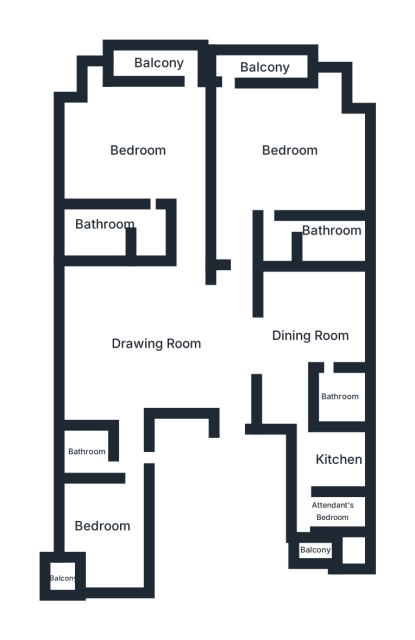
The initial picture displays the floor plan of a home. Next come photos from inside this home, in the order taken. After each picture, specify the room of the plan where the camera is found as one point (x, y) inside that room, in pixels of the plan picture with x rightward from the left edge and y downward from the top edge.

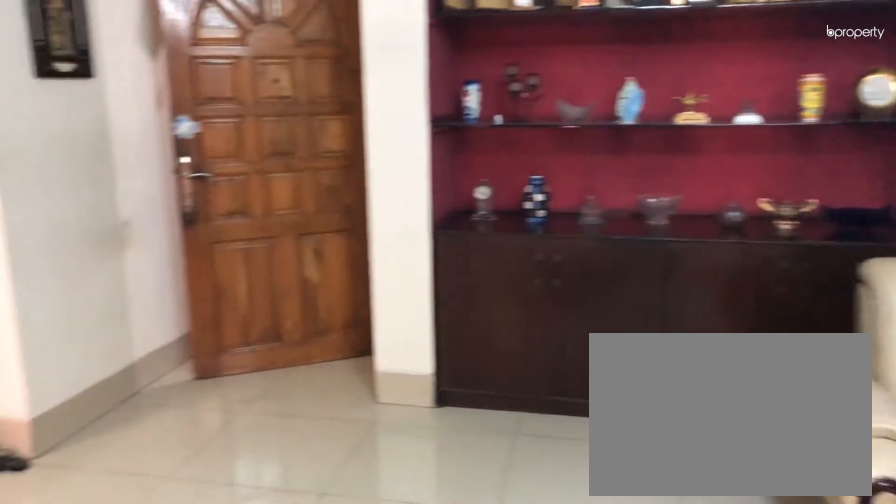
(157, 349)
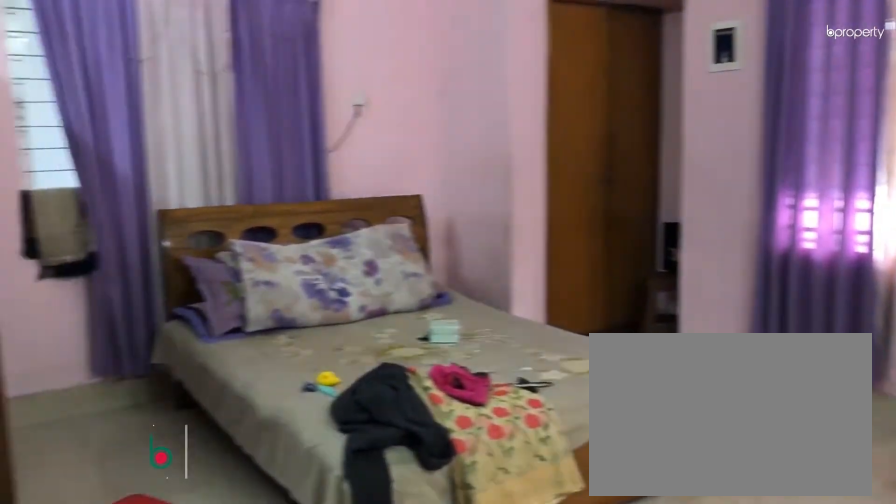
(139, 152)
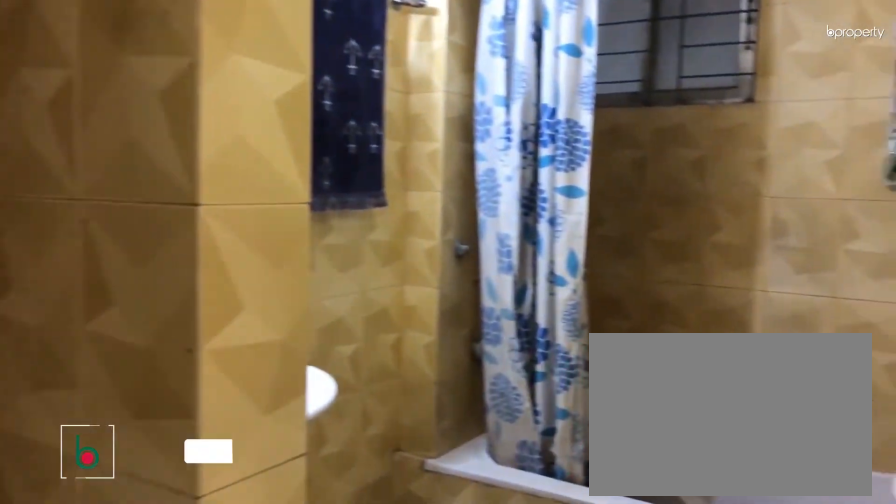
(105, 233)
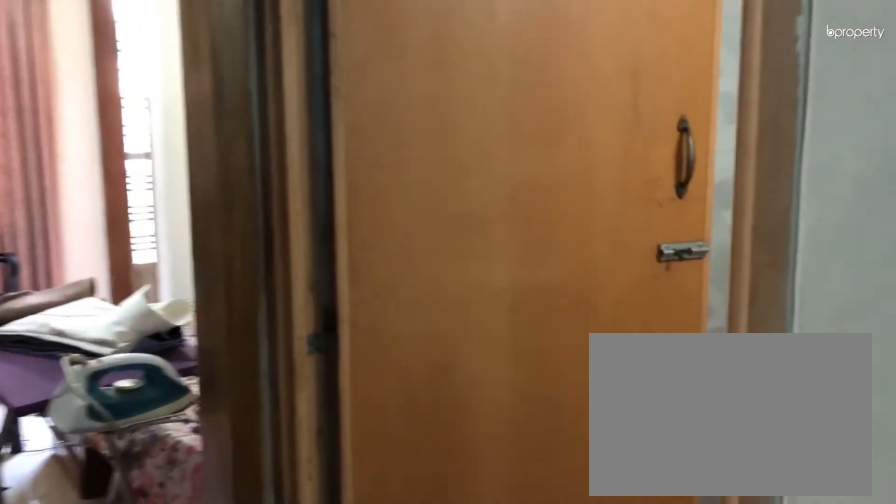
(85, 456)
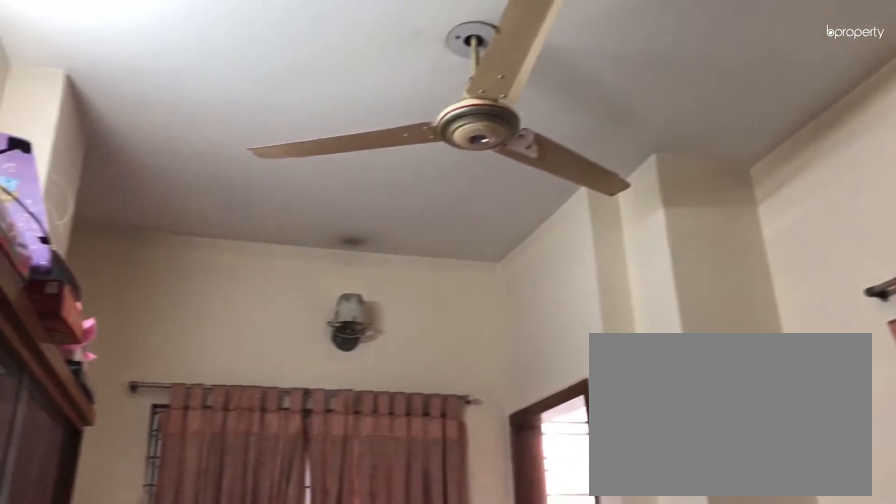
(104, 527)
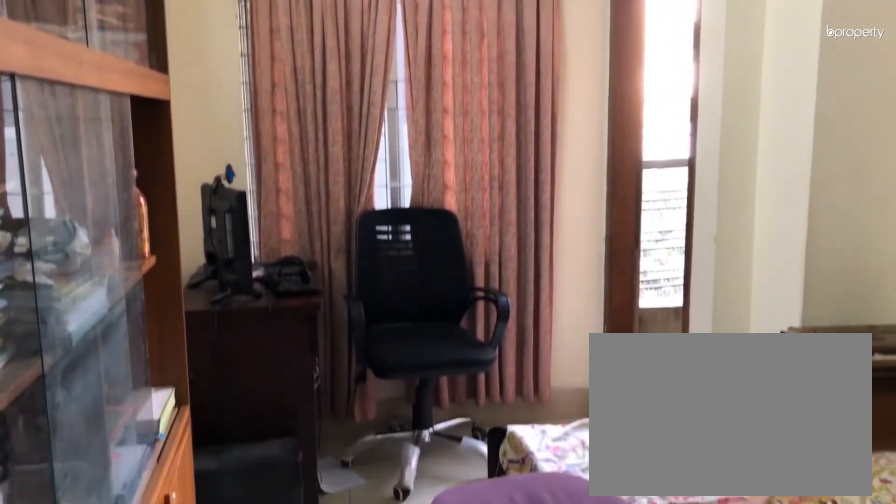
(104, 527)
